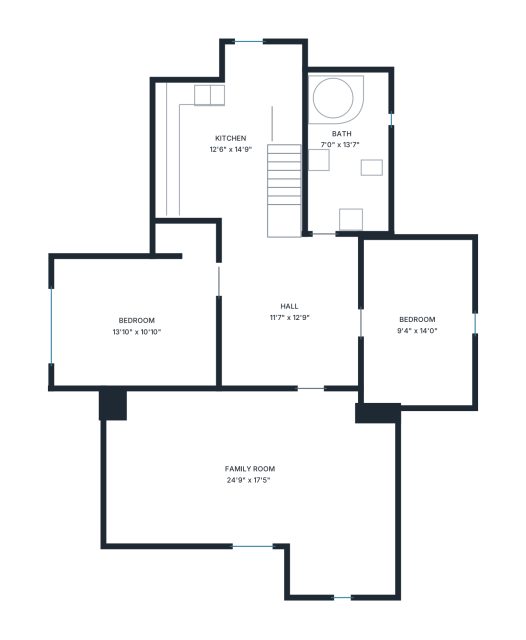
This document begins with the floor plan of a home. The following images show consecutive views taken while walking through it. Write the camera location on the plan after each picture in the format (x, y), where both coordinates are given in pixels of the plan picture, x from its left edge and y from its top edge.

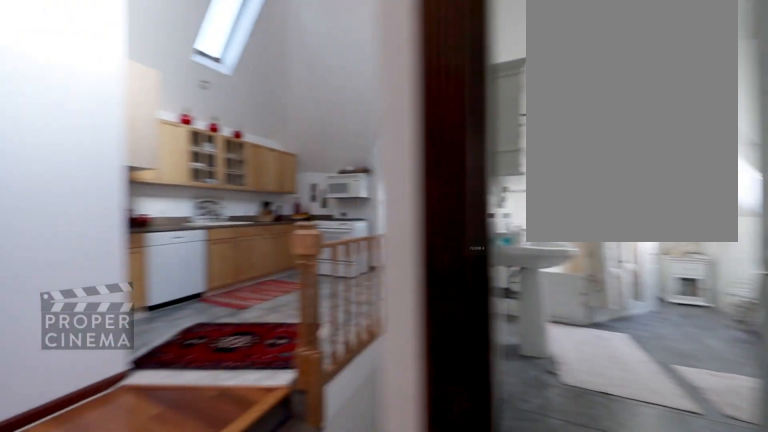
(309, 251)
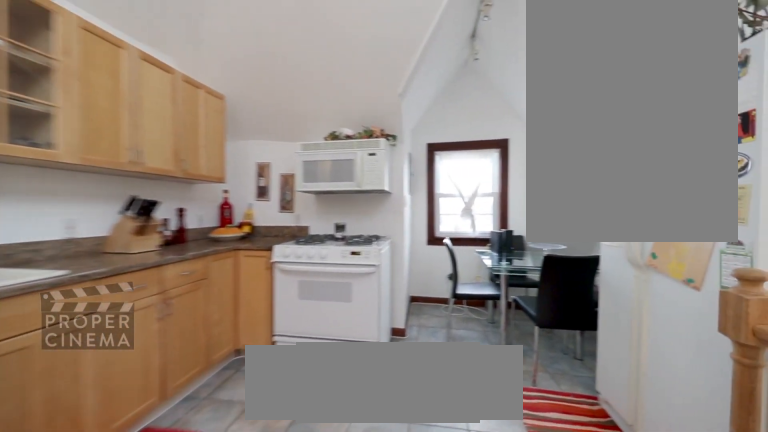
(239, 164)
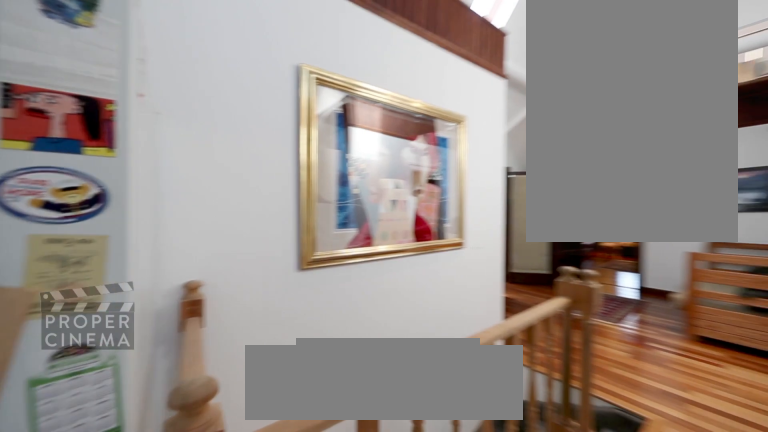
(240, 129)
